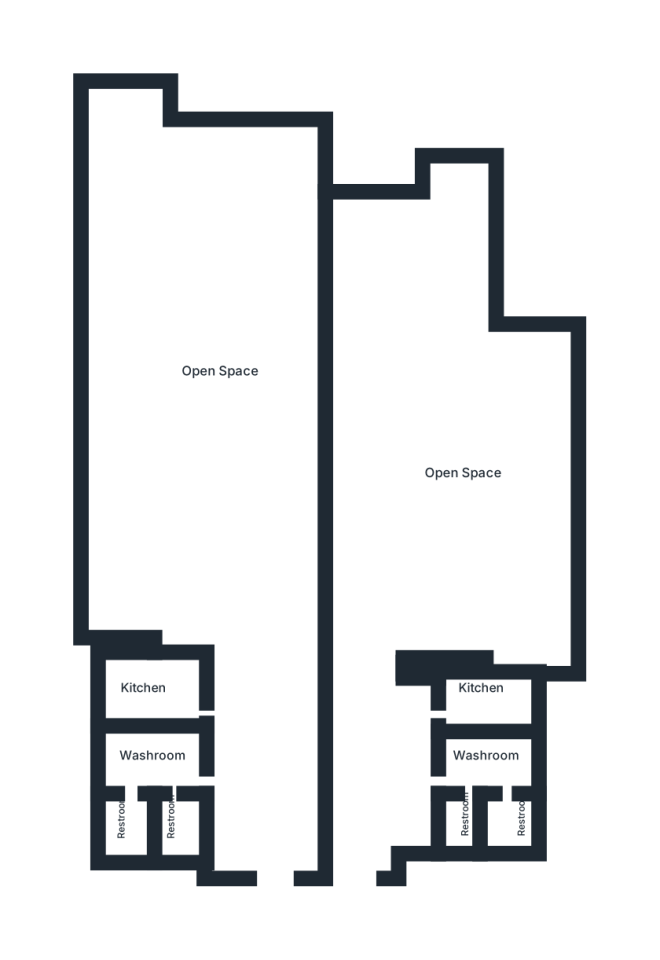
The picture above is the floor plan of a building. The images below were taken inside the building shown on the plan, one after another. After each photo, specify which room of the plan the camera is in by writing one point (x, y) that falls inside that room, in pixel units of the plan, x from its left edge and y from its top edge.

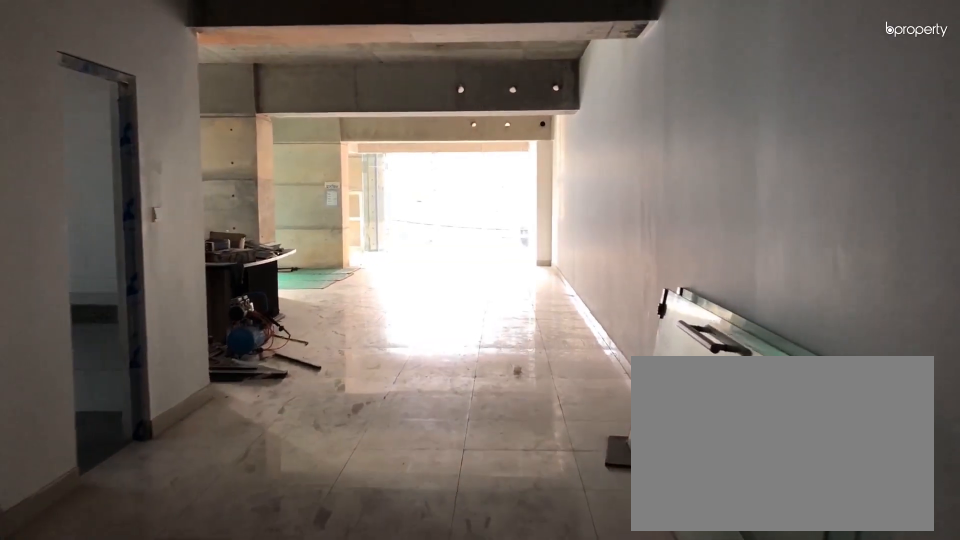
(274, 805)
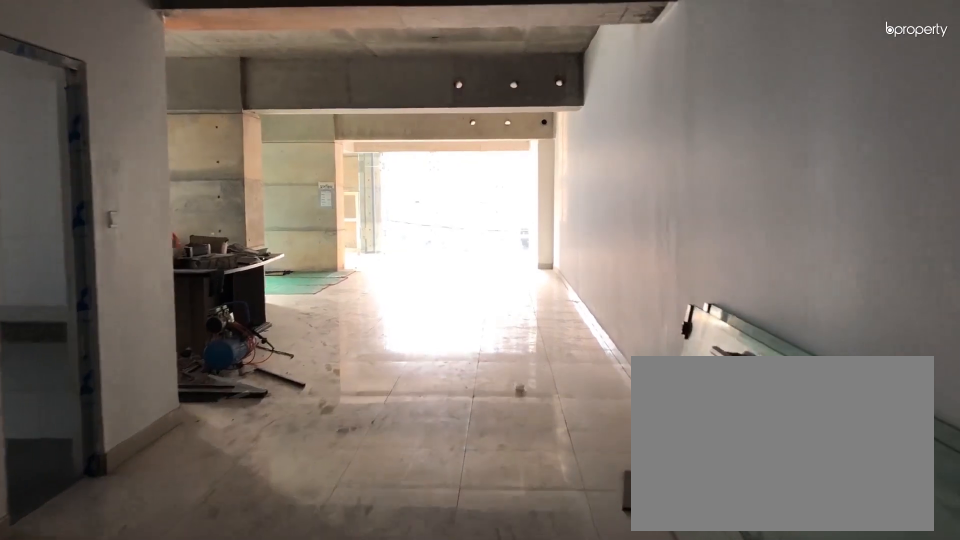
(274, 805)
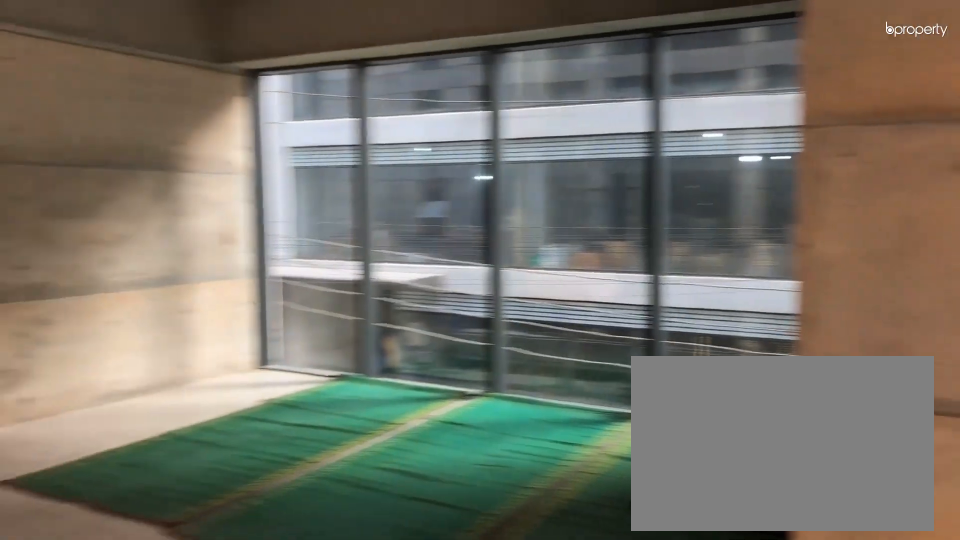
(218, 334)
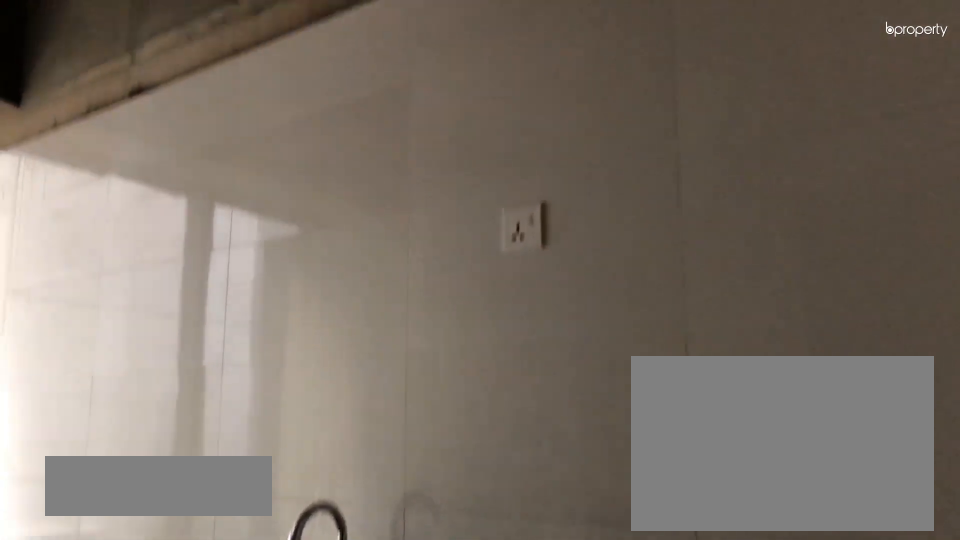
(155, 683)
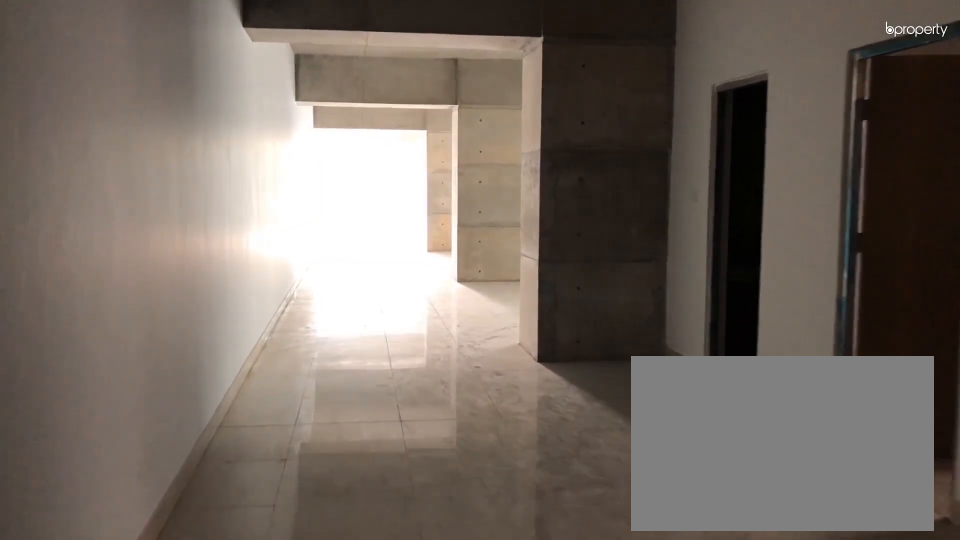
(369, 817)
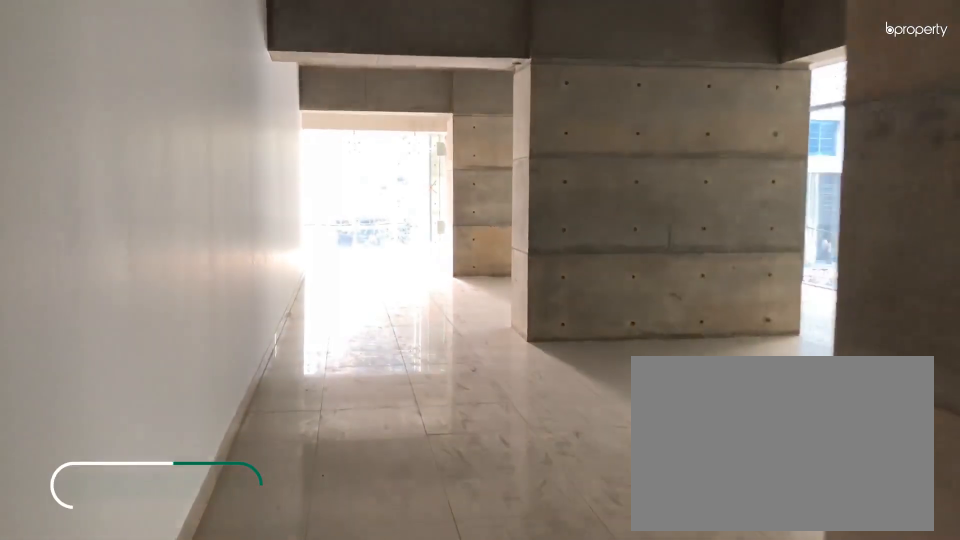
(383, 540)
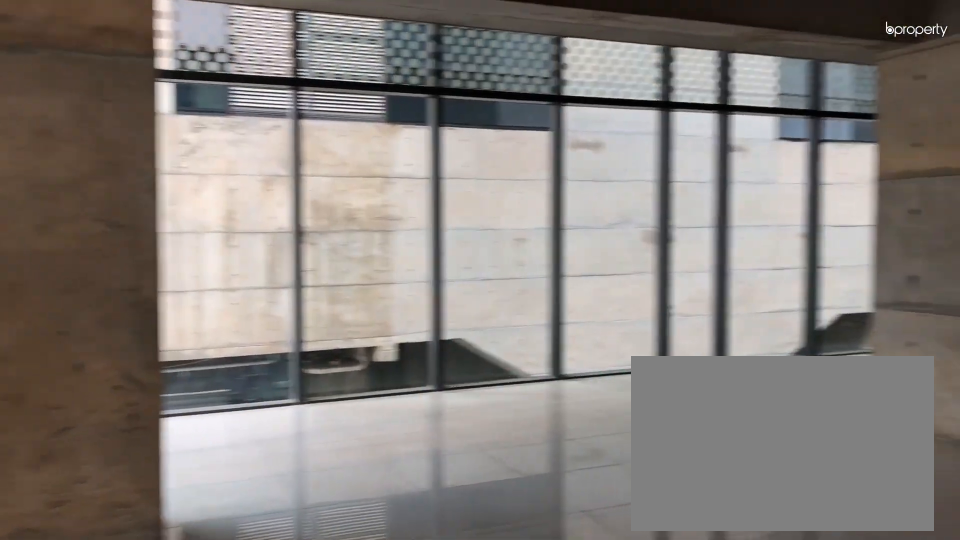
(369, 393)
